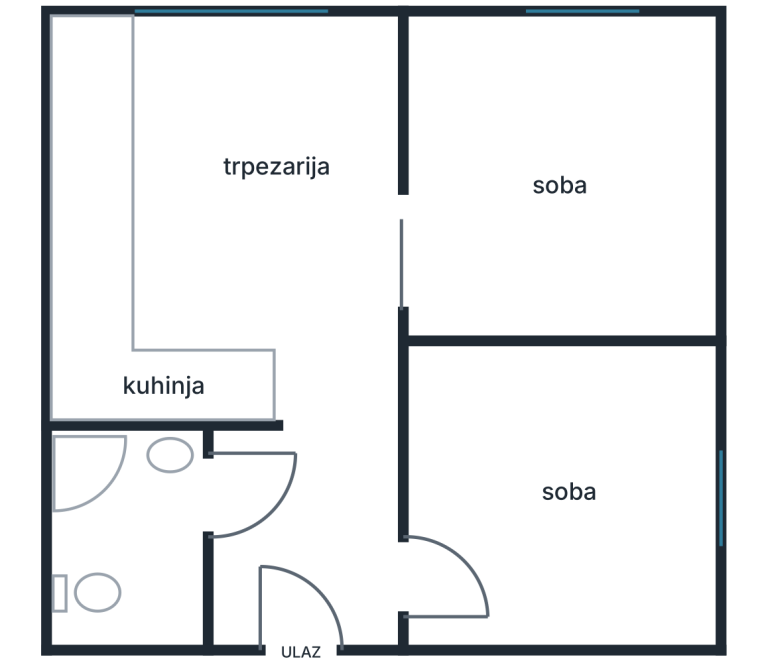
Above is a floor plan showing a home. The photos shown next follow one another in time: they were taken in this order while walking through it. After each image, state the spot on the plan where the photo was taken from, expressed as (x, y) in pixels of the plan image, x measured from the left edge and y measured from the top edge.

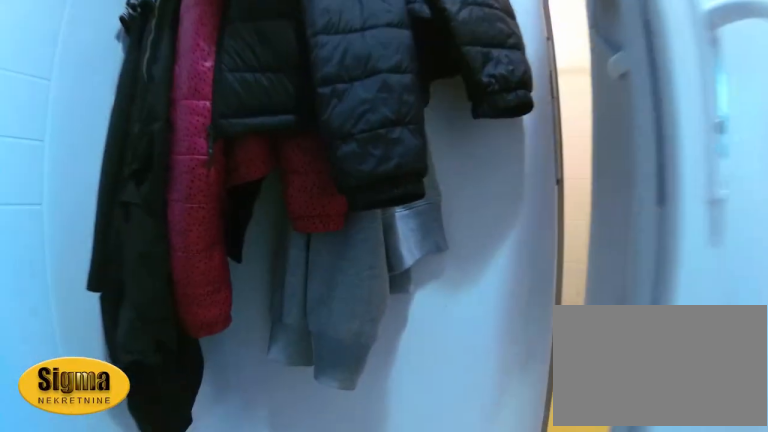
(329, 495)
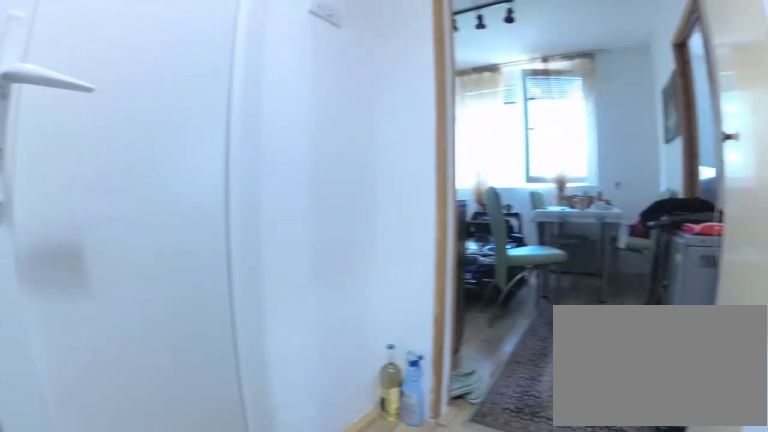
(341, 536)
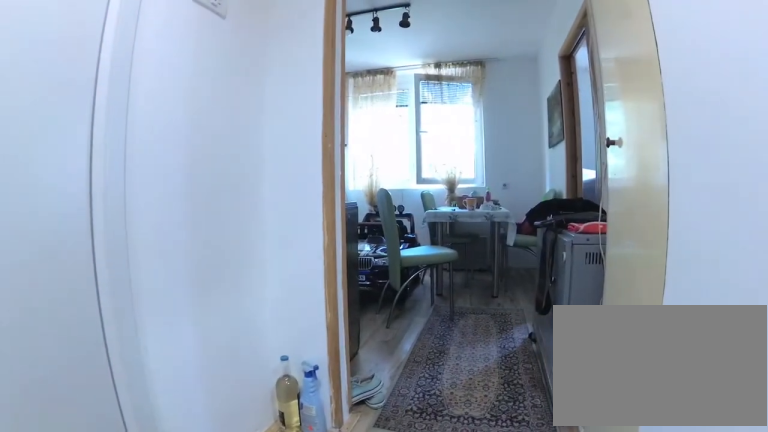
(345, 545)
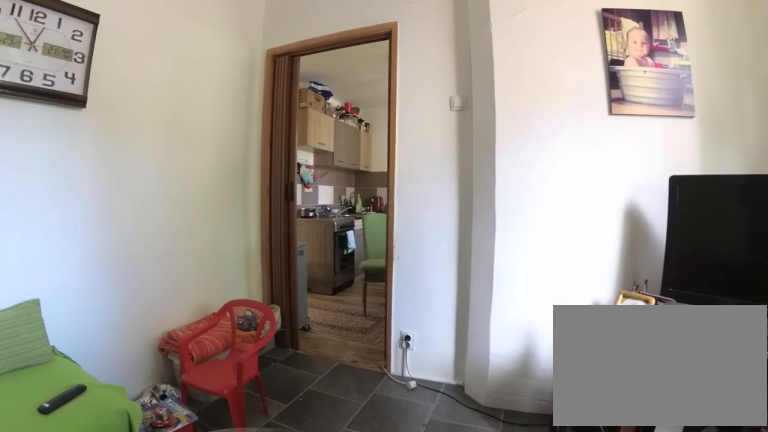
(596, 171)
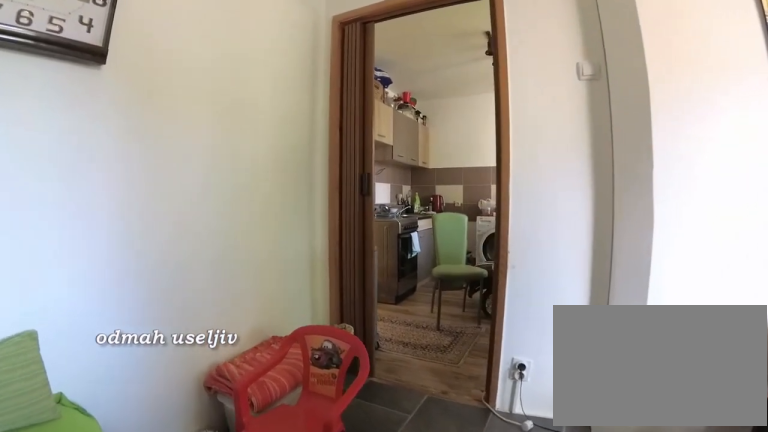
(554, 199)
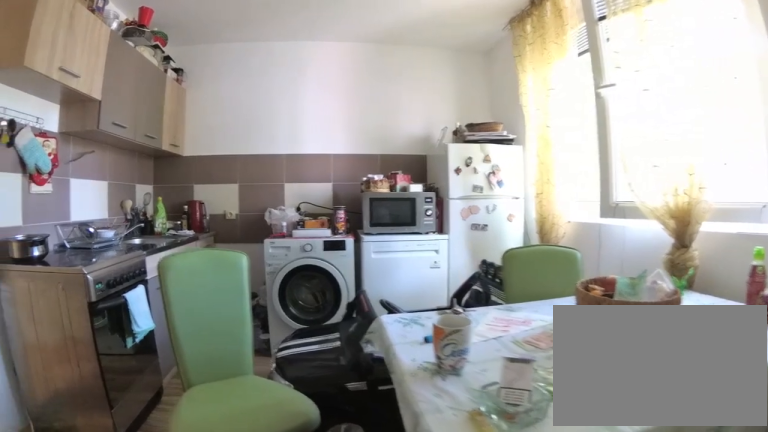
(416, 253)
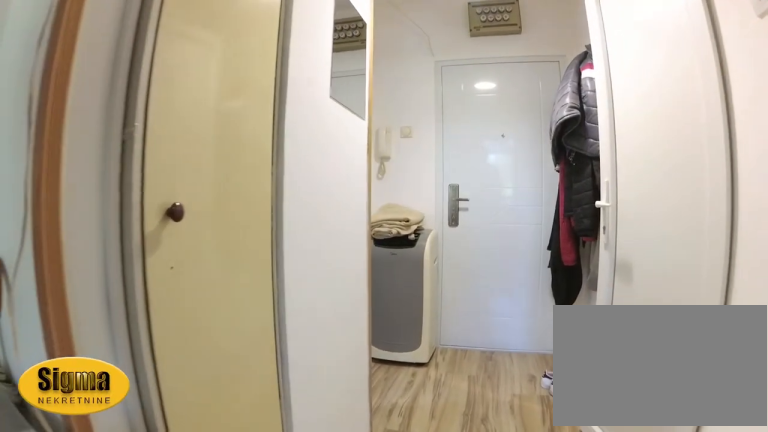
(335, 343)
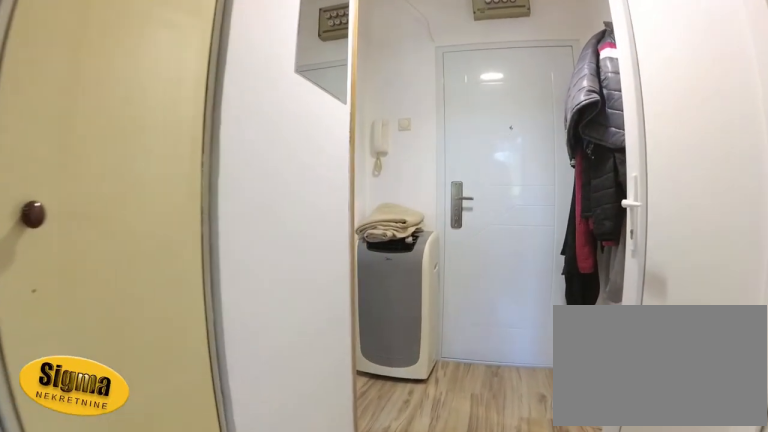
(334, 372)
